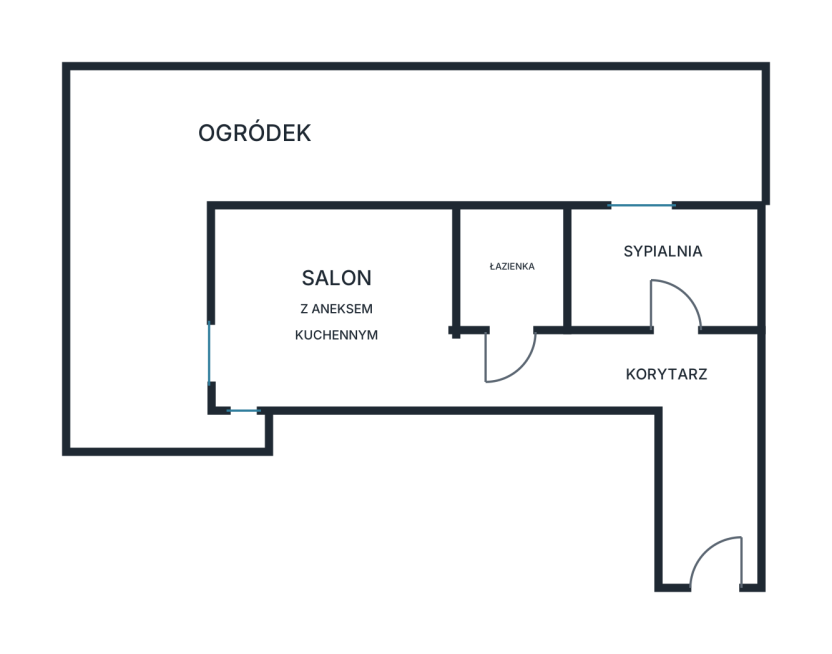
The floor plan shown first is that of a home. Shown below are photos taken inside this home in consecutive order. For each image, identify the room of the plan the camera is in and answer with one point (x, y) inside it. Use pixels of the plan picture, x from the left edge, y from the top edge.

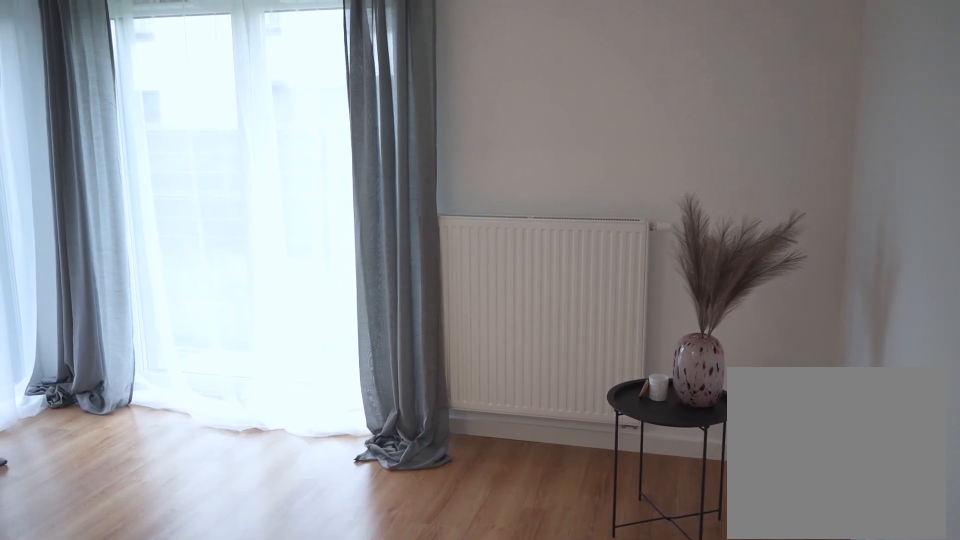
(333, 307)
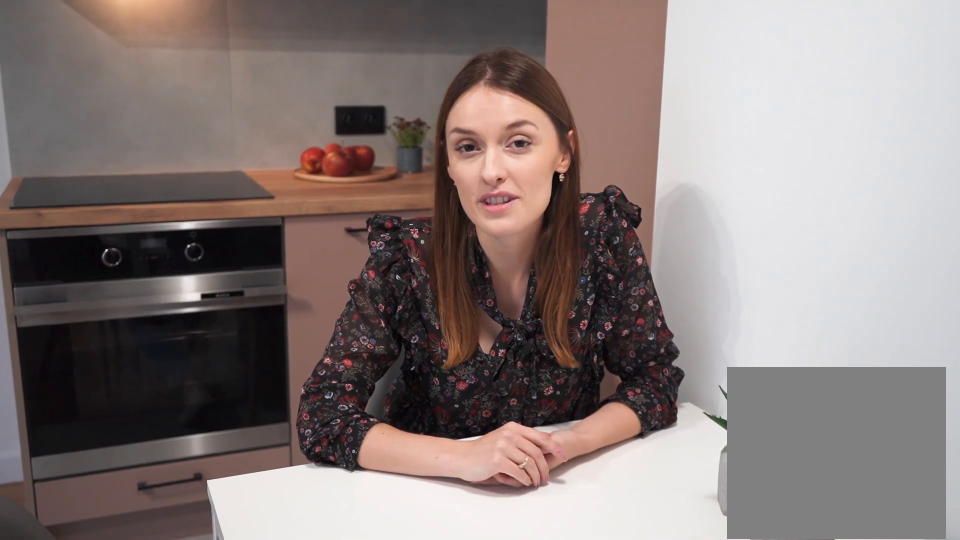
(333, 307)
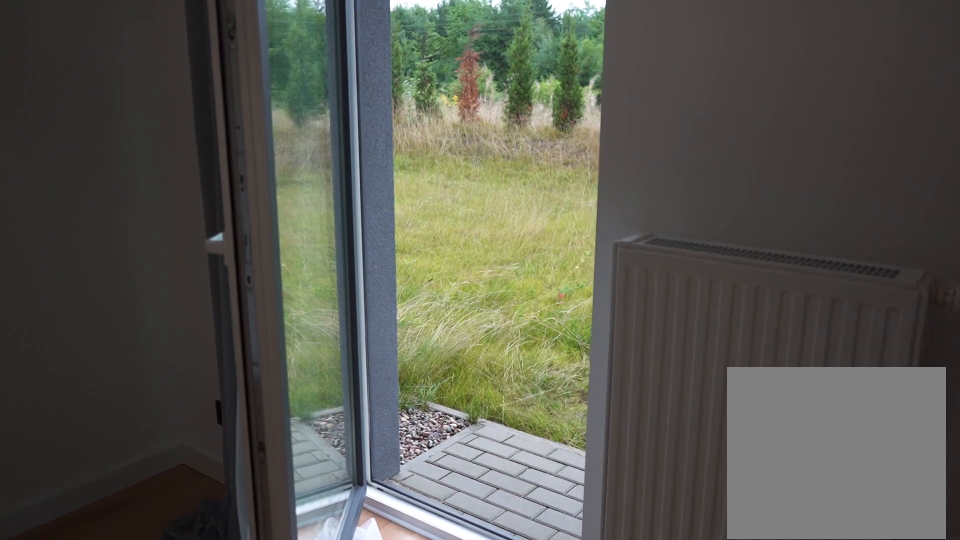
(661, 264)
